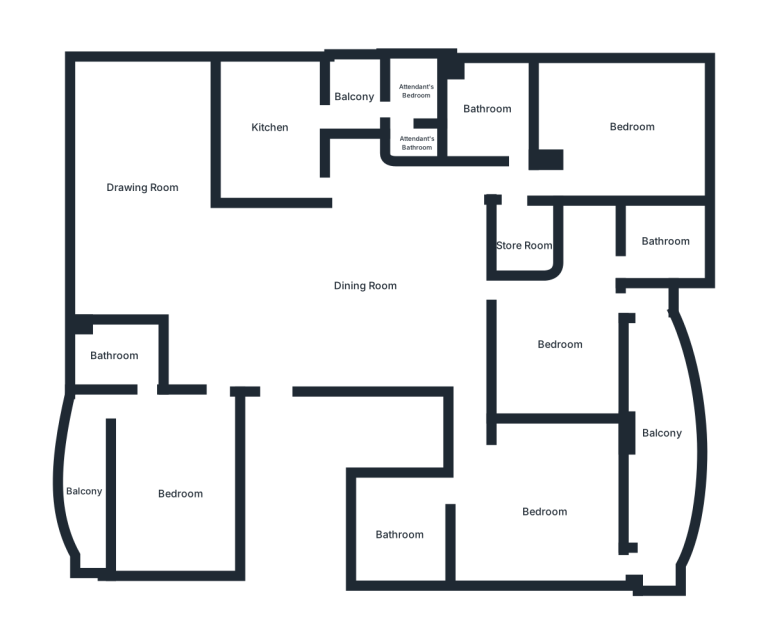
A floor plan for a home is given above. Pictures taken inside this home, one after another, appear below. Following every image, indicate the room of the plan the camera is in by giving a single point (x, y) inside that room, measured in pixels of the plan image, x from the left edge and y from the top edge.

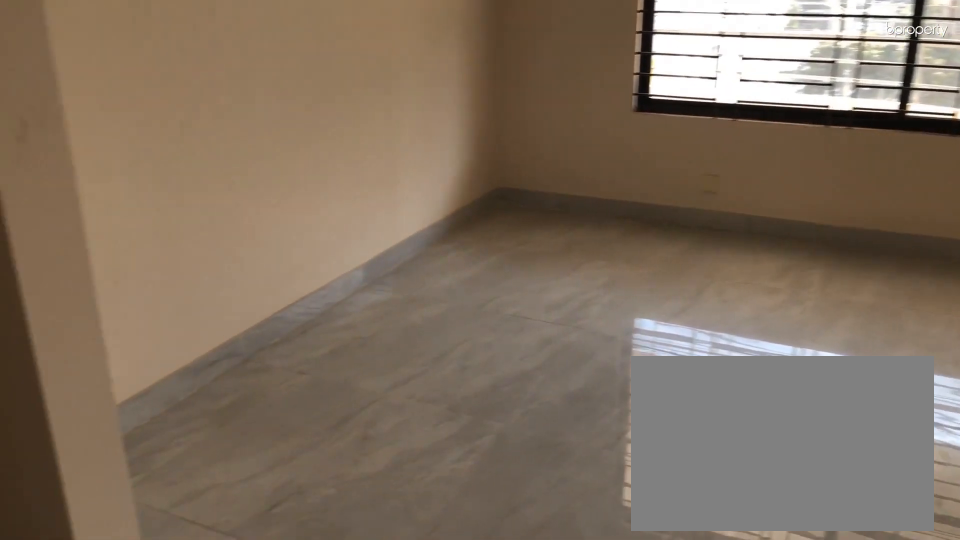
(538, 505)
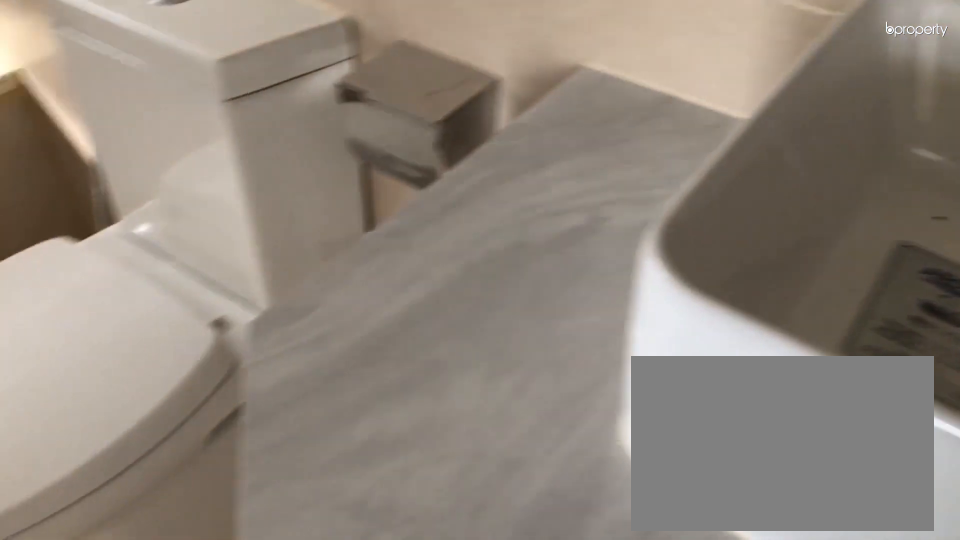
(397, 530)
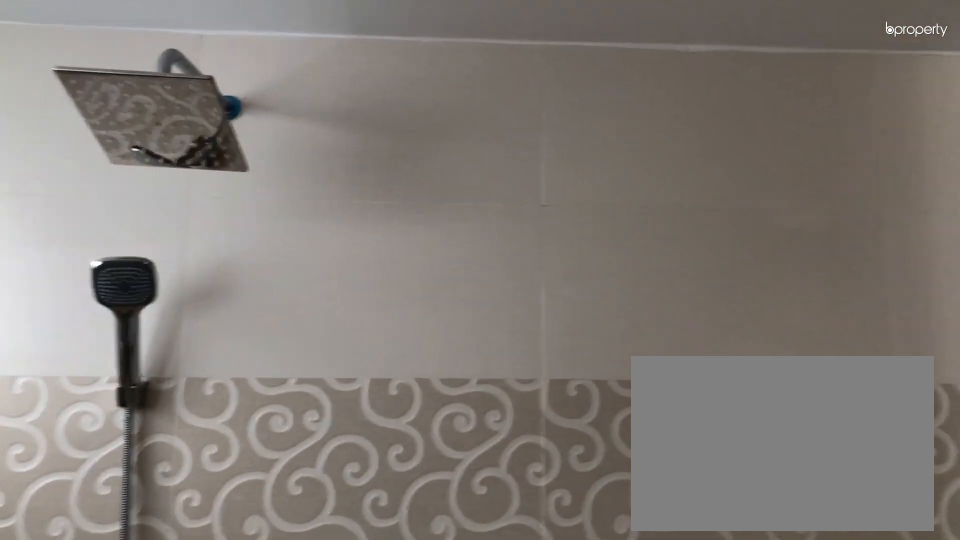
(397, 530)
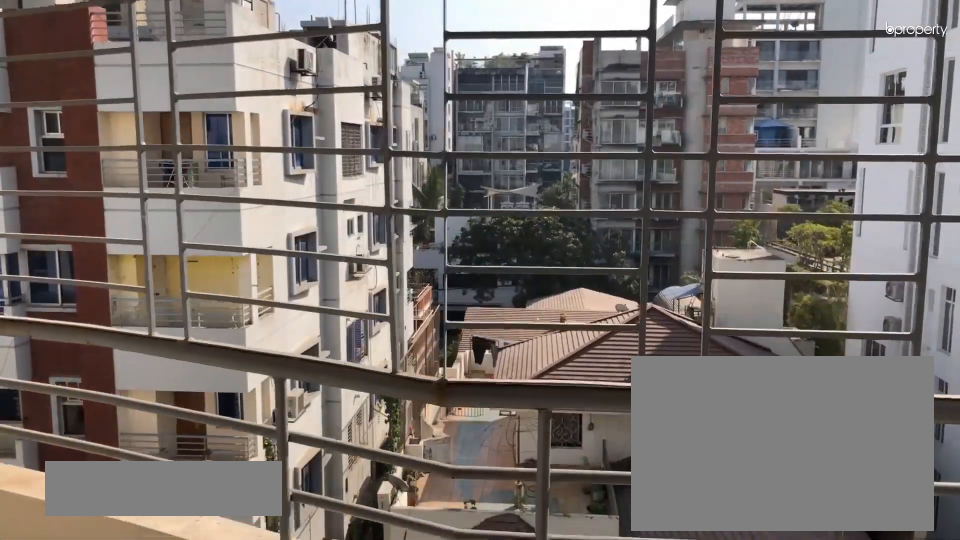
(655, 523)
